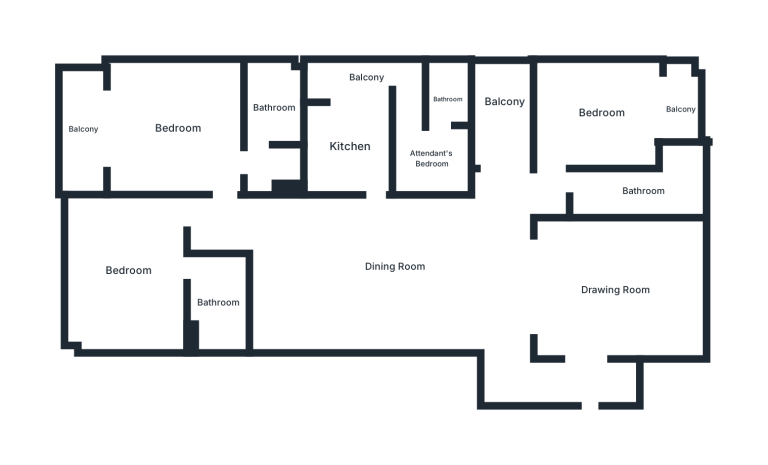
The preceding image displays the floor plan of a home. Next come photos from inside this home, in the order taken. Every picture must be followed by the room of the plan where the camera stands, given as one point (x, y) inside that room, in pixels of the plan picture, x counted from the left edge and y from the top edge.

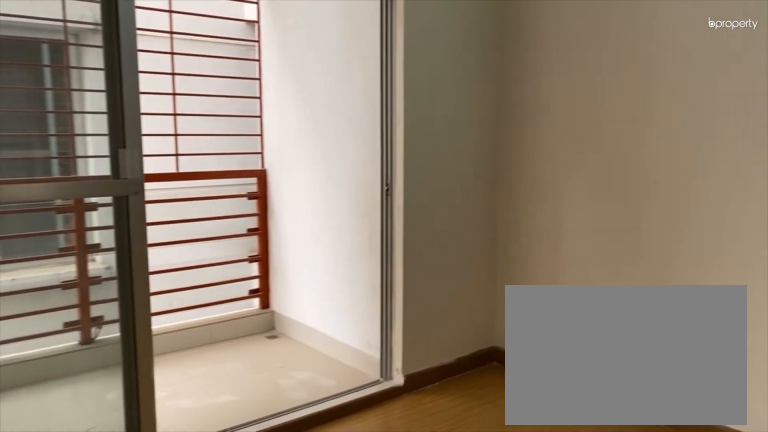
(601, 112)
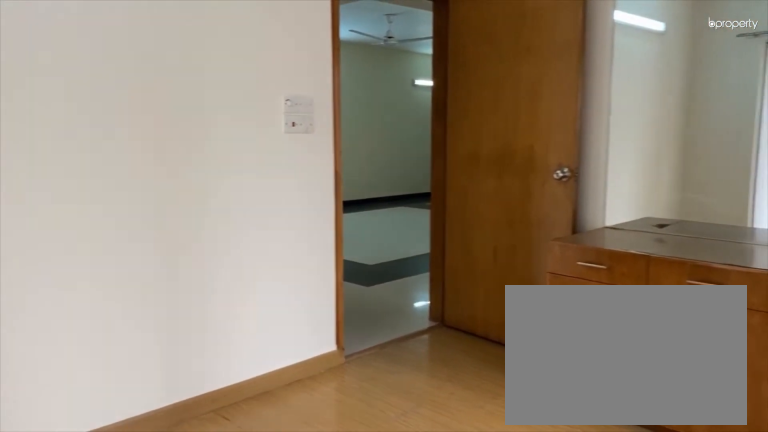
(601, 112)
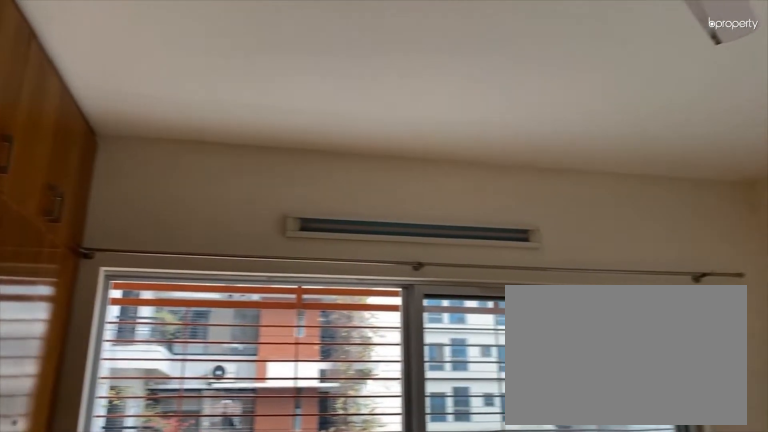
(178, 127)
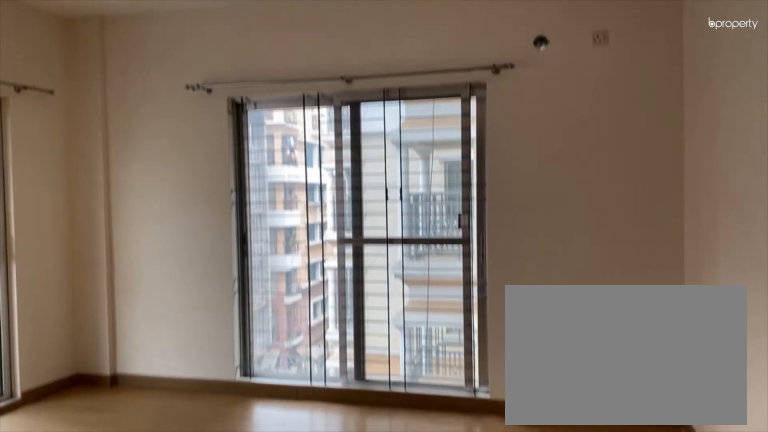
(178, 127)
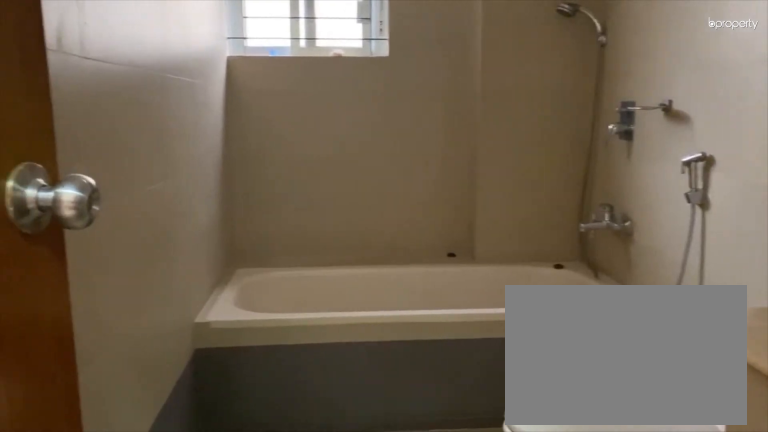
(273, 107)
